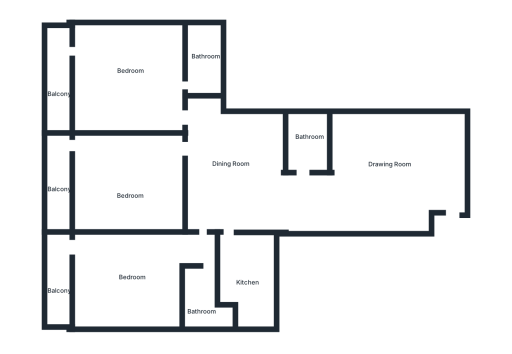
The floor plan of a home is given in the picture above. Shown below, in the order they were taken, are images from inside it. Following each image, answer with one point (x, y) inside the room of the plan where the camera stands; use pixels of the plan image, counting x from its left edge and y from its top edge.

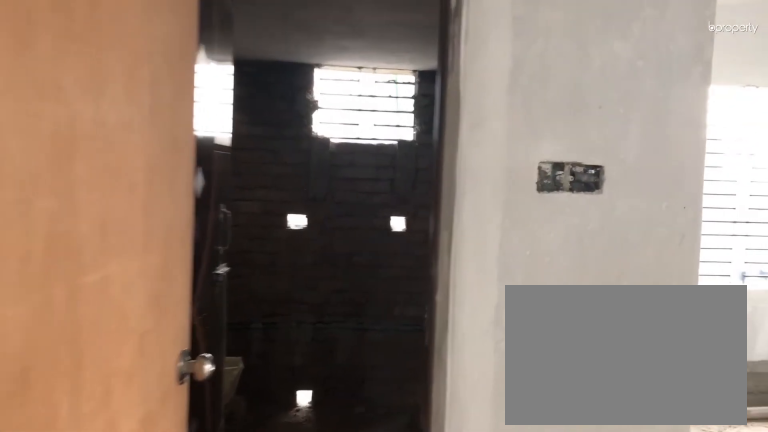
(196, 246)
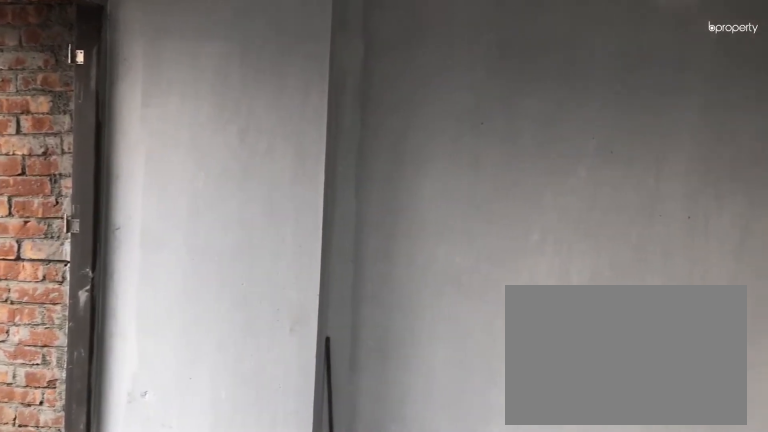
(128, 274)
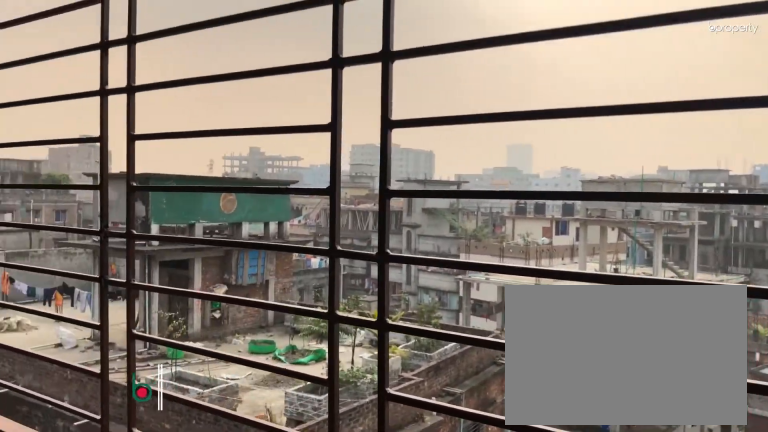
(55, 283)
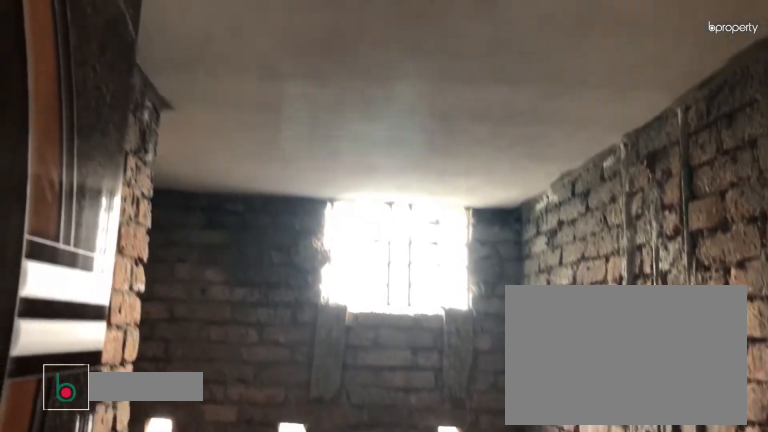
(202, 294)
